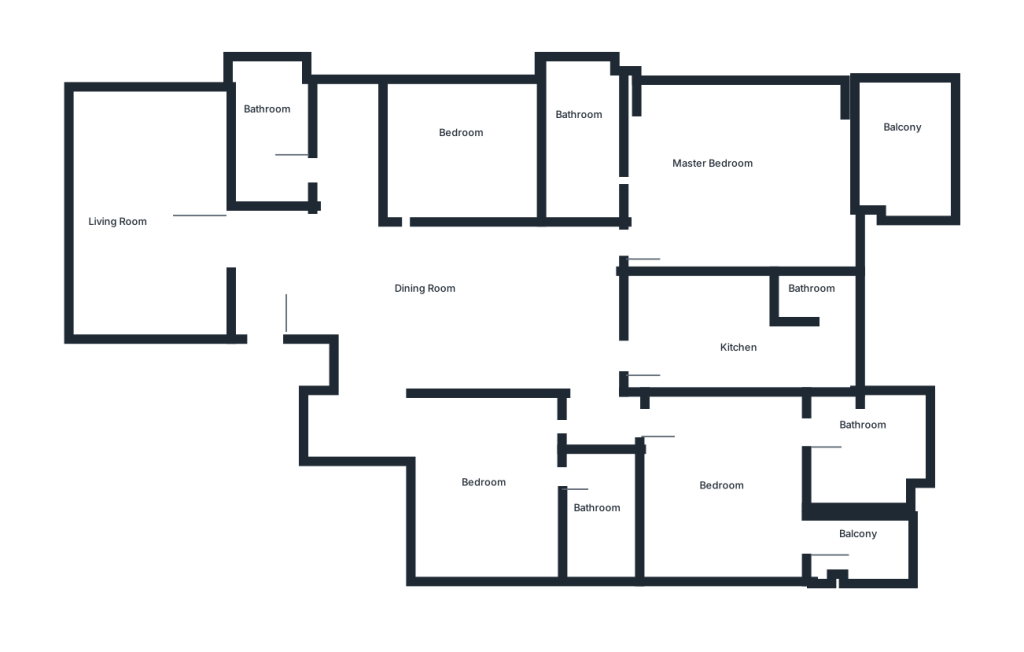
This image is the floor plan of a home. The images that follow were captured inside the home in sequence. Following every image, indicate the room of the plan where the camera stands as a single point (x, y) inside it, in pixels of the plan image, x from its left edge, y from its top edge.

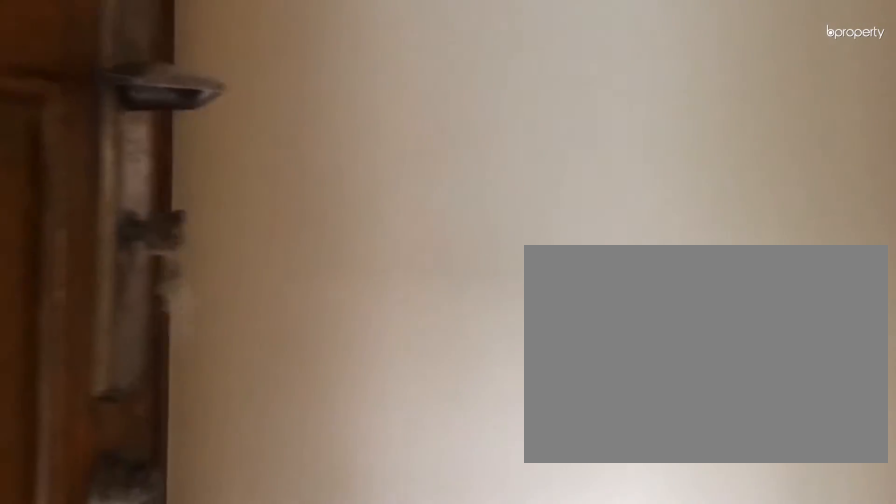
(262, 315)
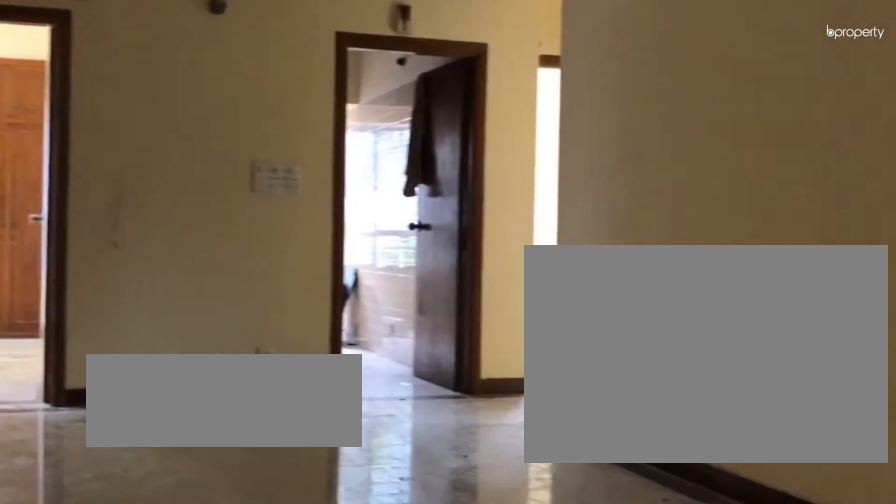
(467, 281)
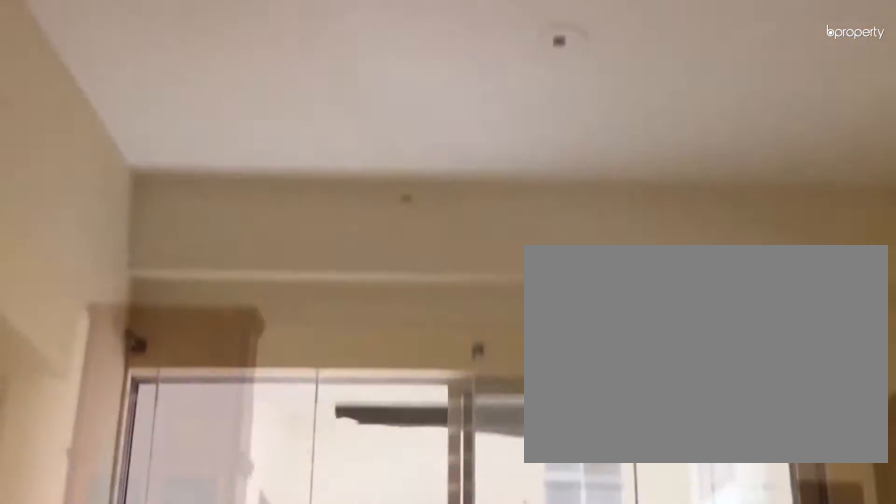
(467, 281)
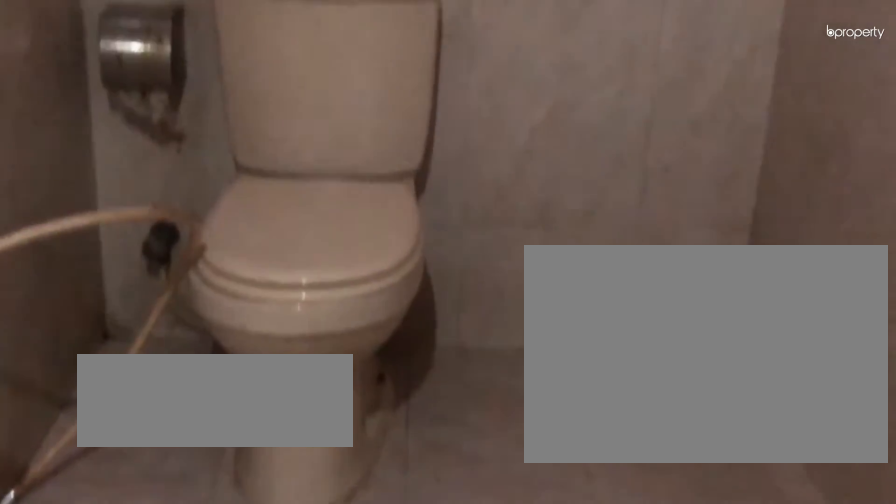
(275, 149)
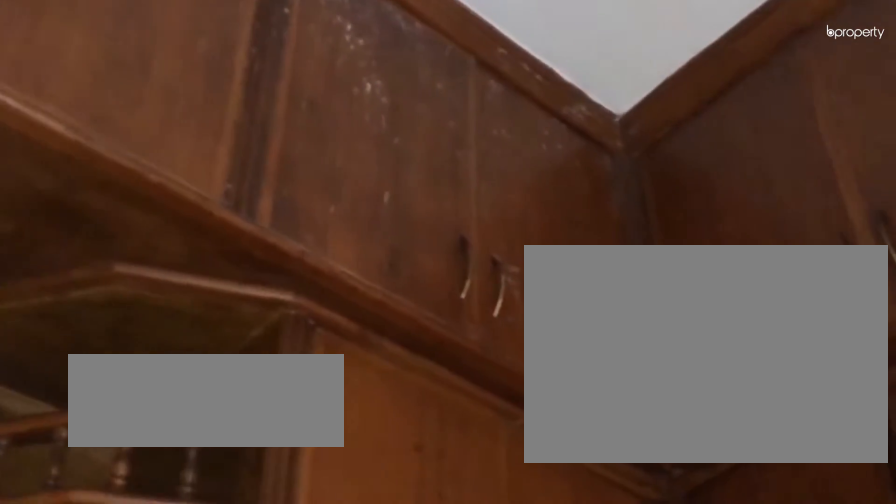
(708, 348)
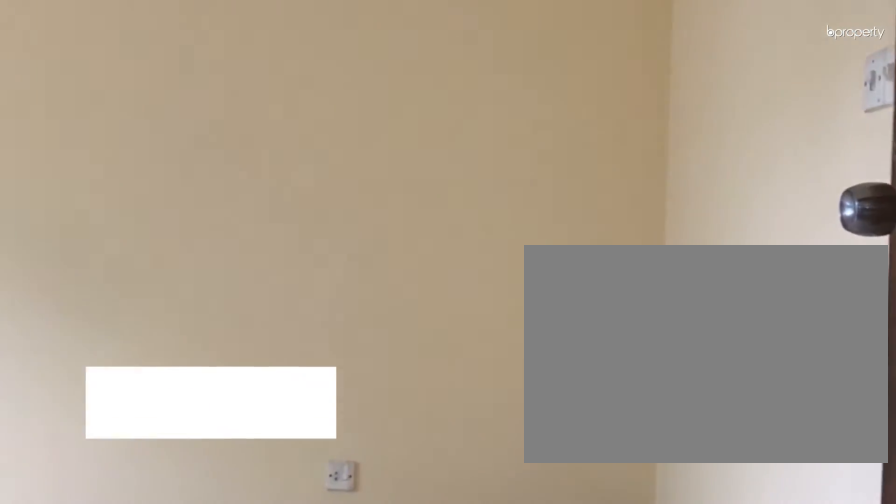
(523, 482)
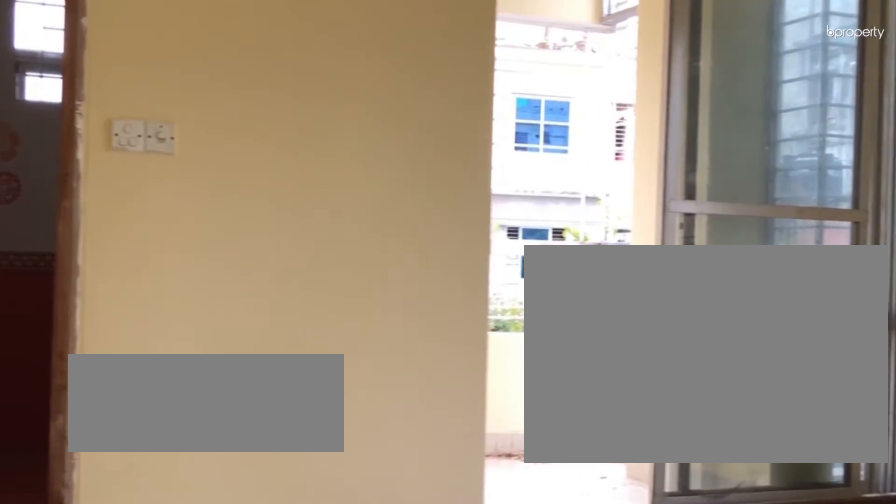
(744, 459)
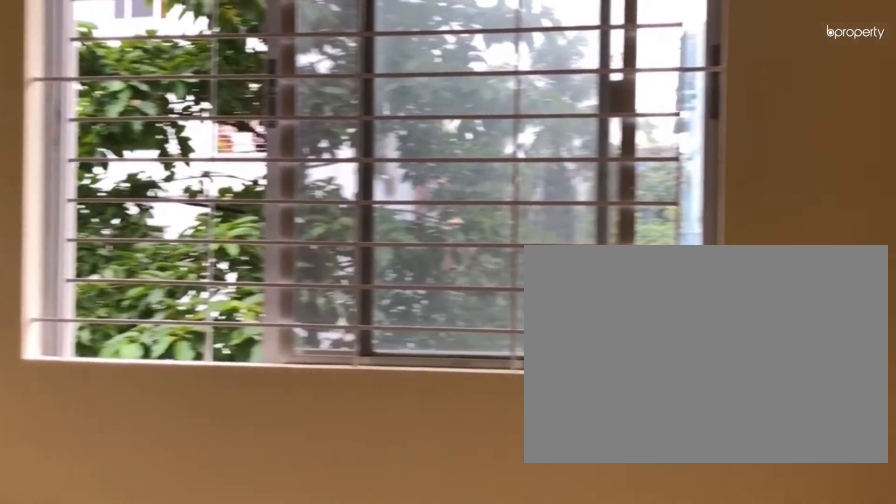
(744, 459)
